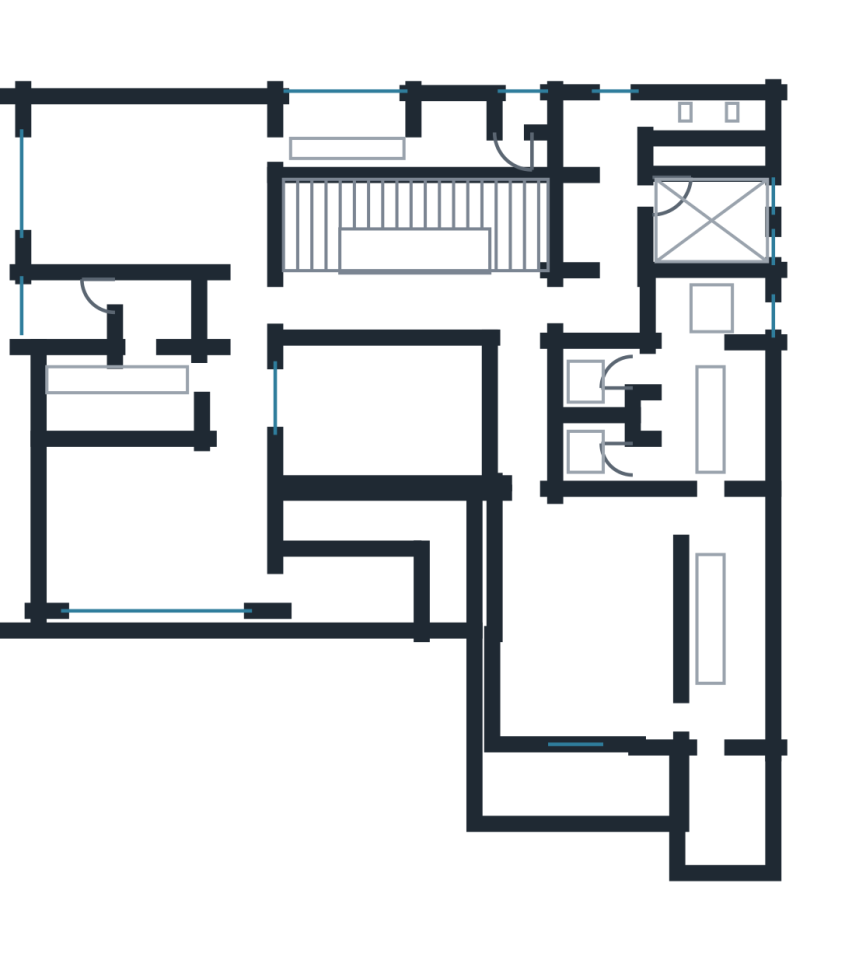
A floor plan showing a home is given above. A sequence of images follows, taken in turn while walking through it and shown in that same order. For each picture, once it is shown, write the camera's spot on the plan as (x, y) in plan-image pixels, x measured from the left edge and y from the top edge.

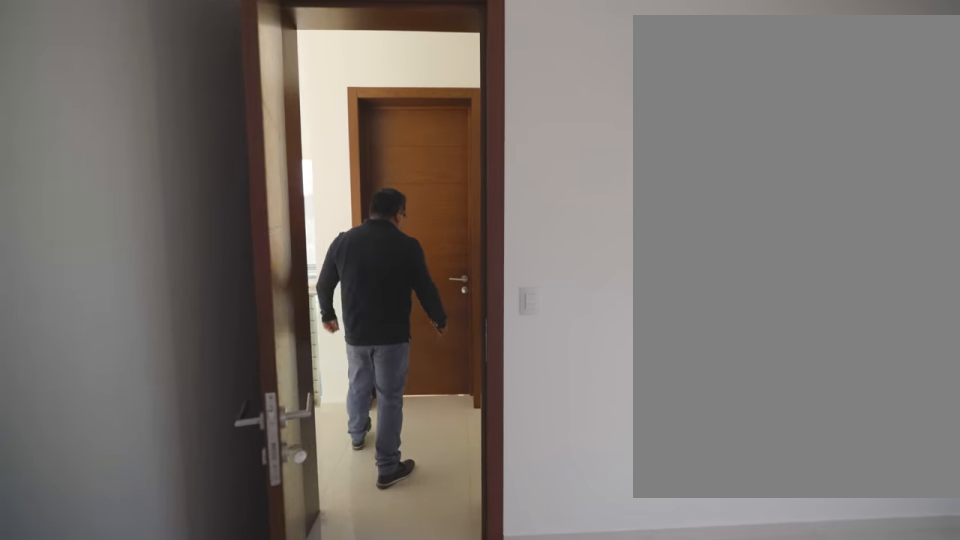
(251, 292)
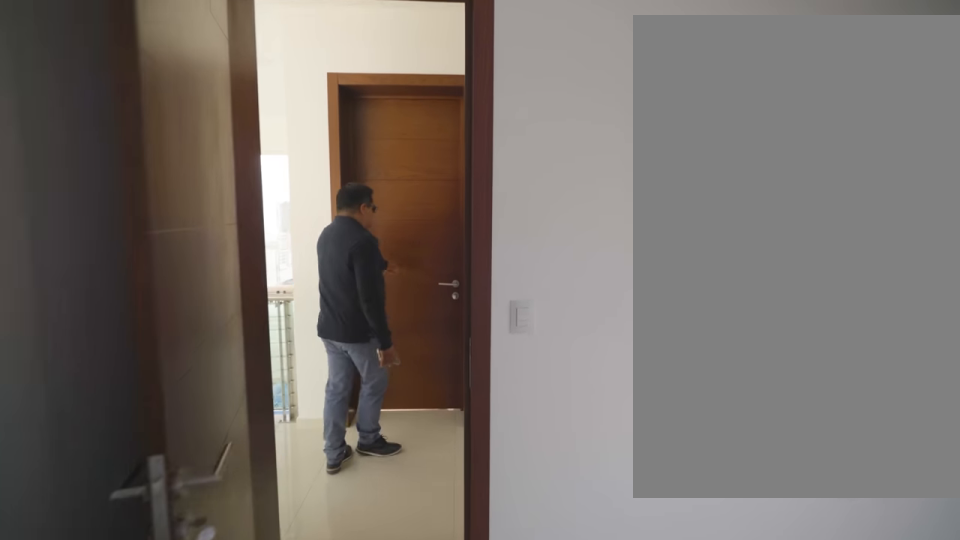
(251, 292)
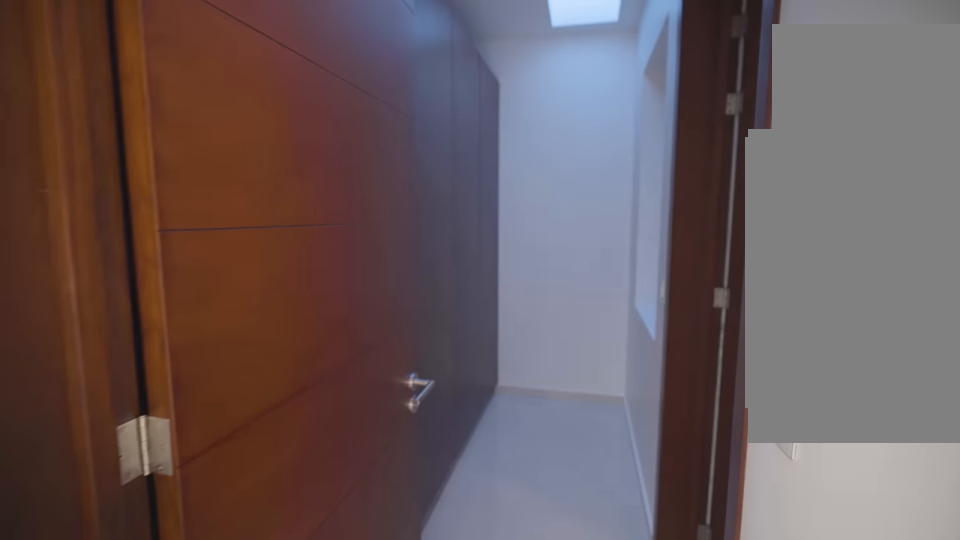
(206, 380)
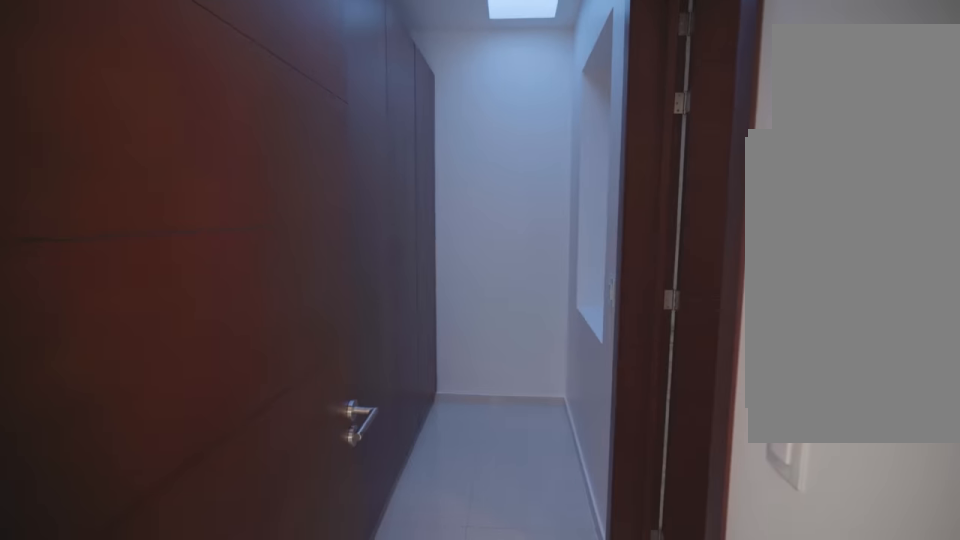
(207, 377)
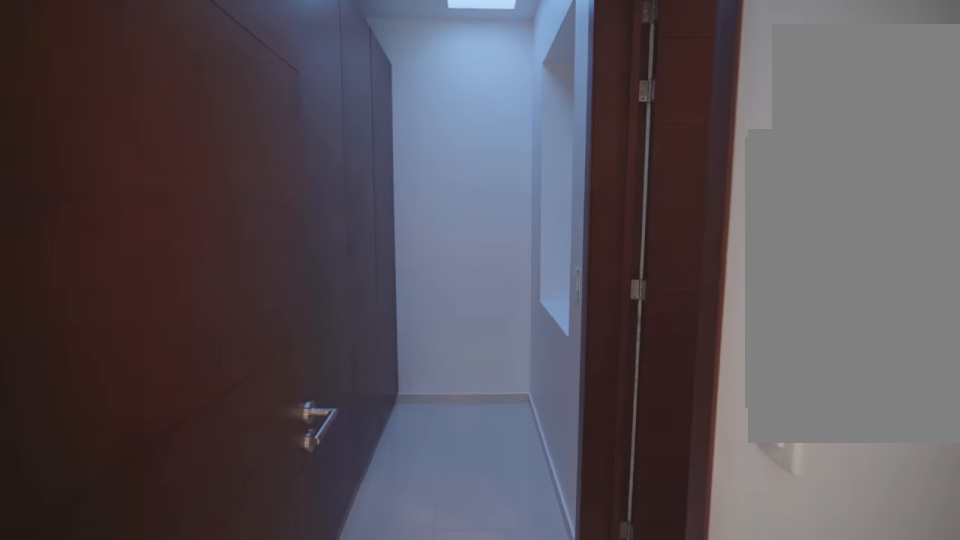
(189, 381)
